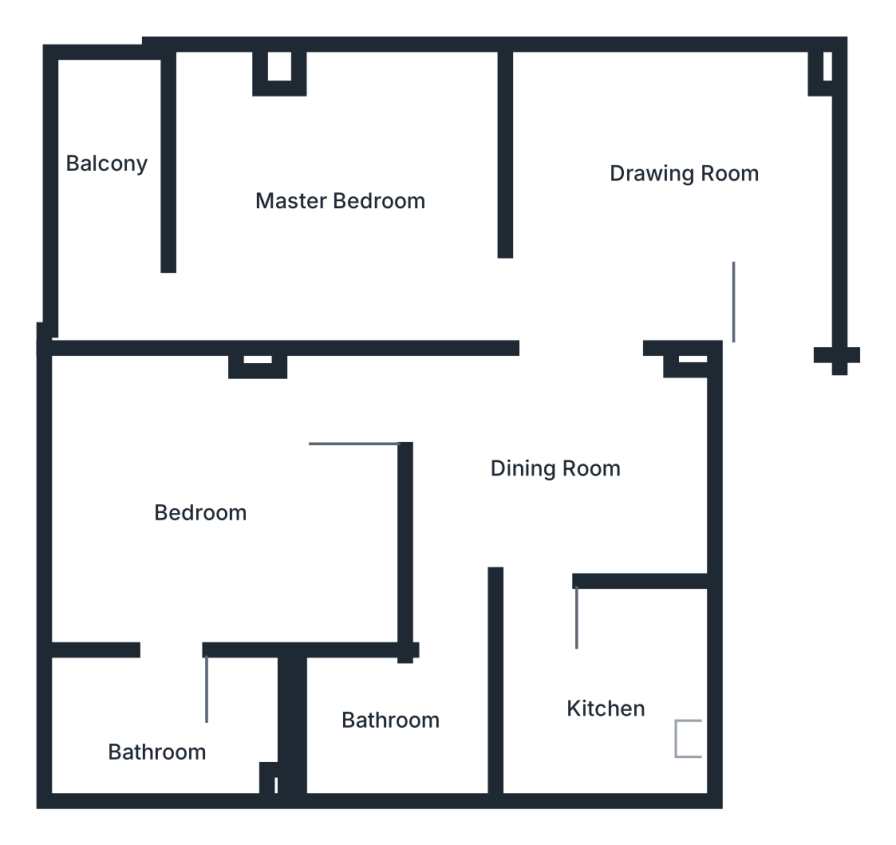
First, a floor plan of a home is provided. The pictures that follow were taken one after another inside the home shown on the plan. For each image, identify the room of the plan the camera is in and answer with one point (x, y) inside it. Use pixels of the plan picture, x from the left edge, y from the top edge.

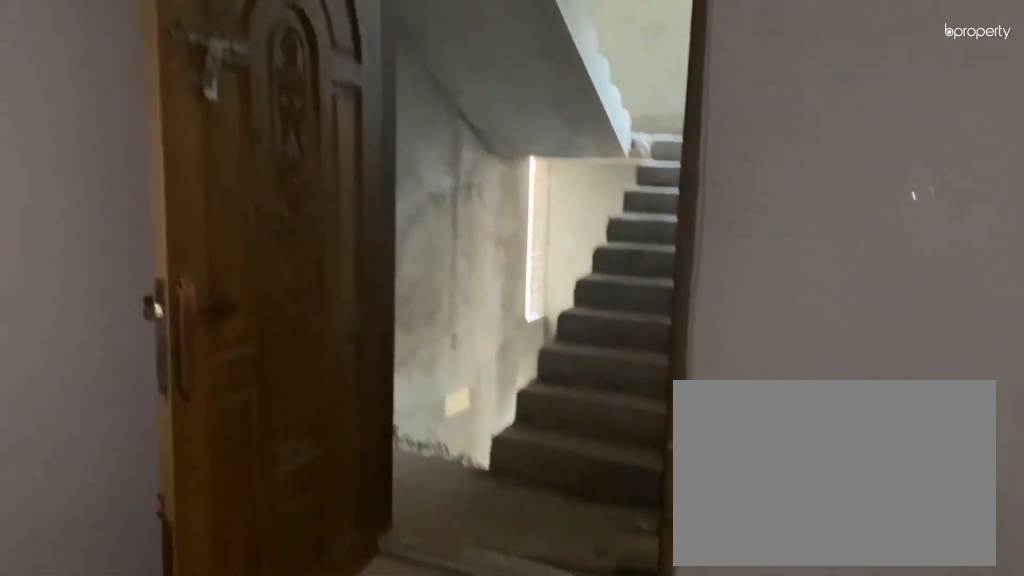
(657, 194)
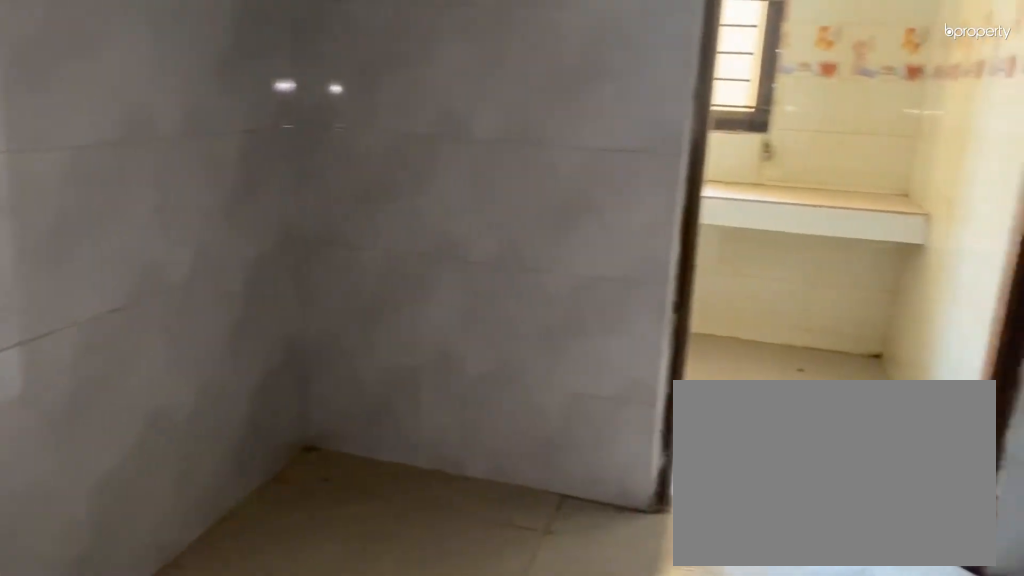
(544, 457)
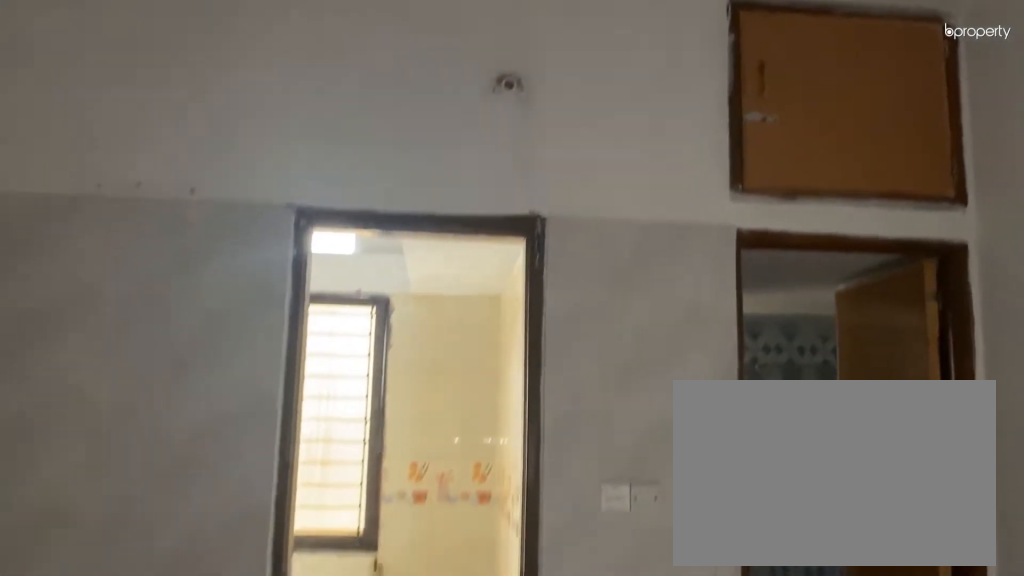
(544, 457)
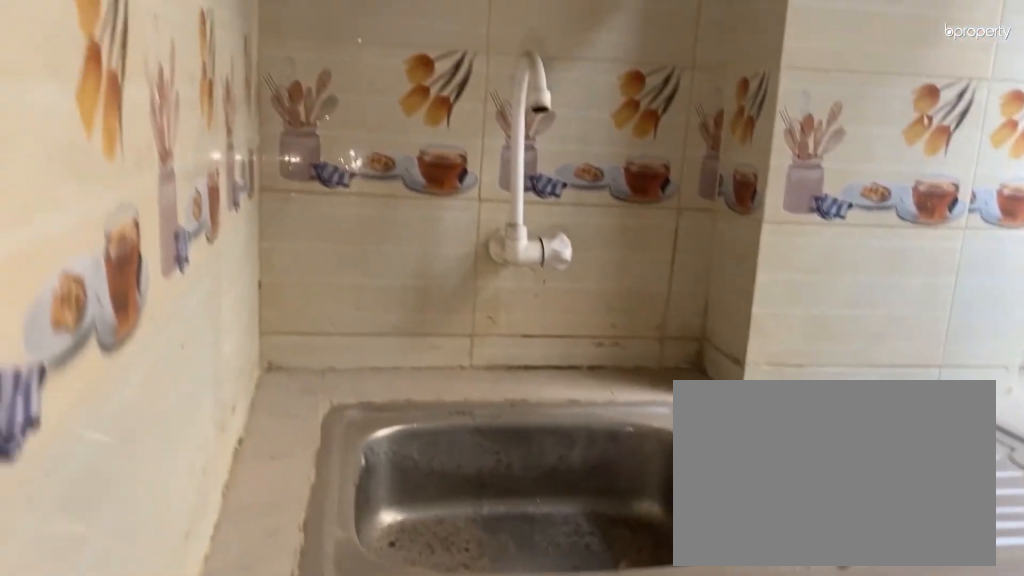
(606, 677)
